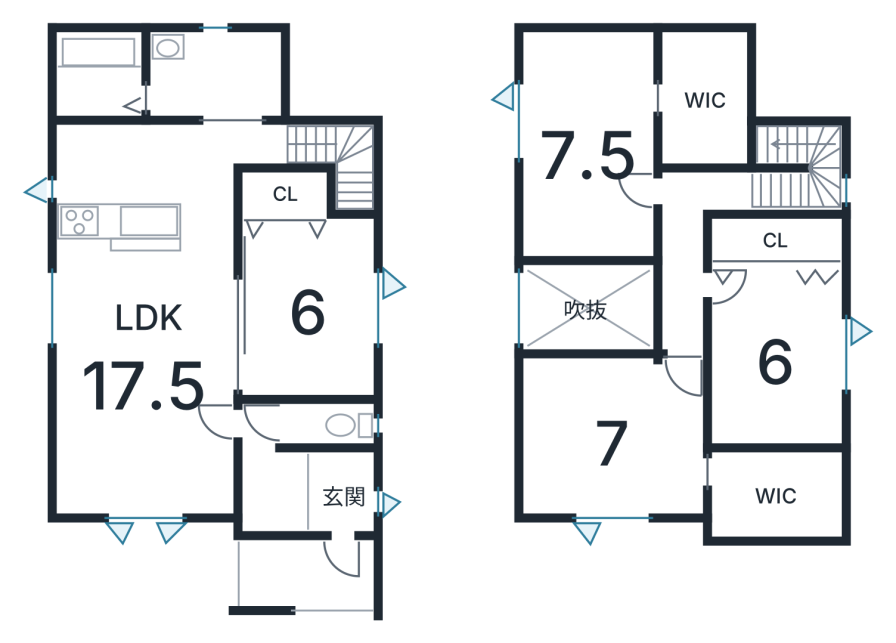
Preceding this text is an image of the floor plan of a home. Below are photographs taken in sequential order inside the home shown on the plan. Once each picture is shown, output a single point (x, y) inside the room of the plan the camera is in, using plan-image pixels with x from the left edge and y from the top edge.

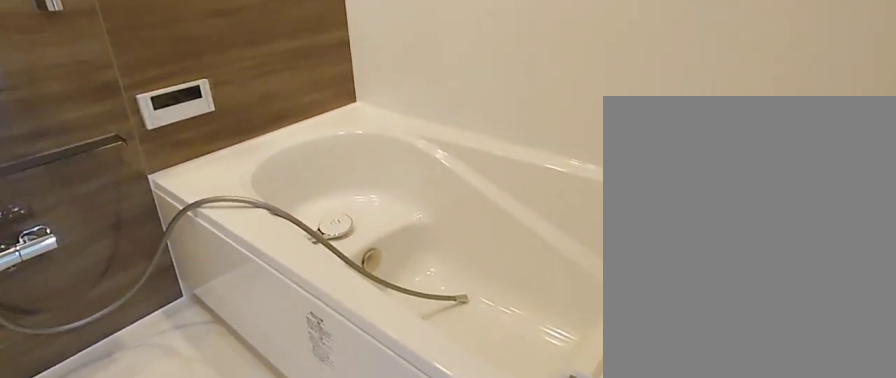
(102, 77)
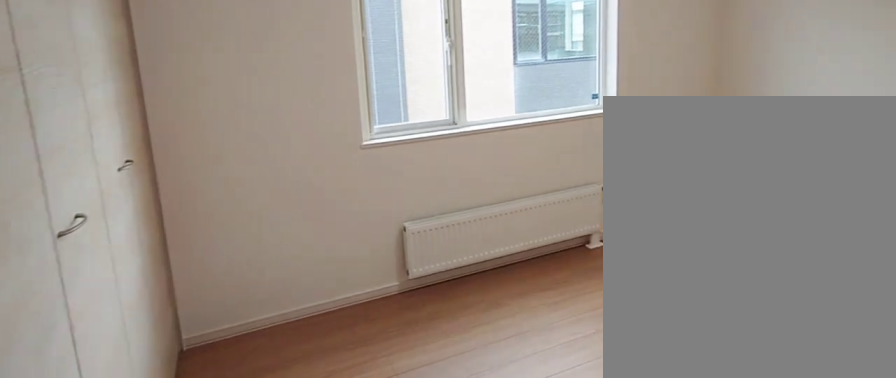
(766, 375)
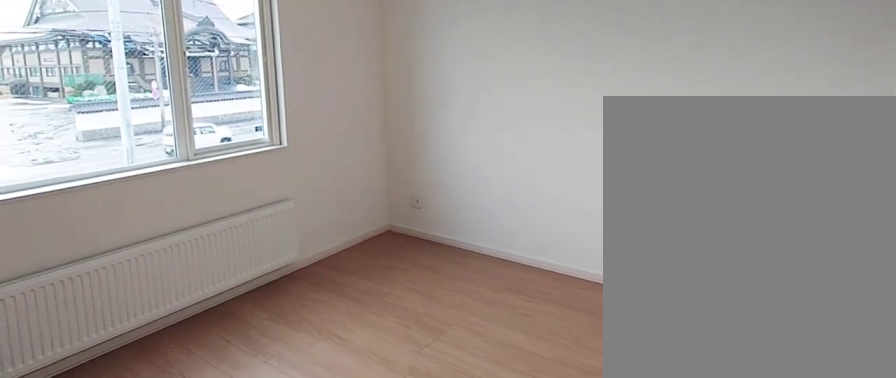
(609, 437)
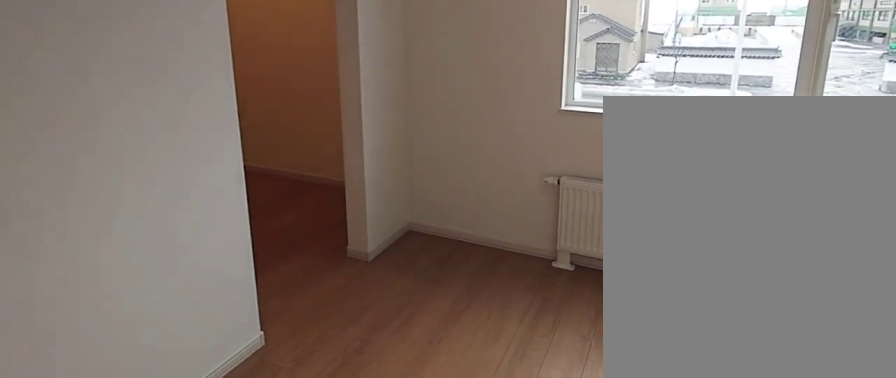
(609, 437)
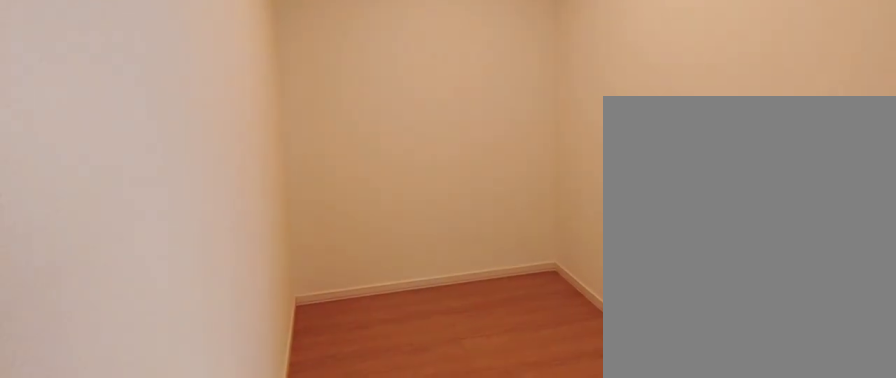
(782, 511)
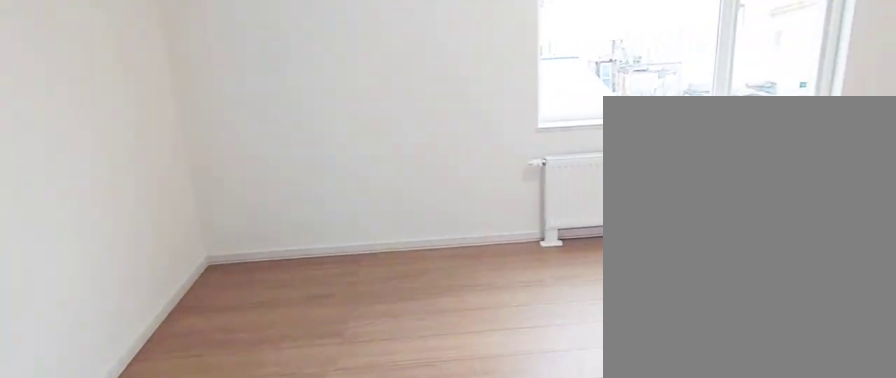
(591, 163)
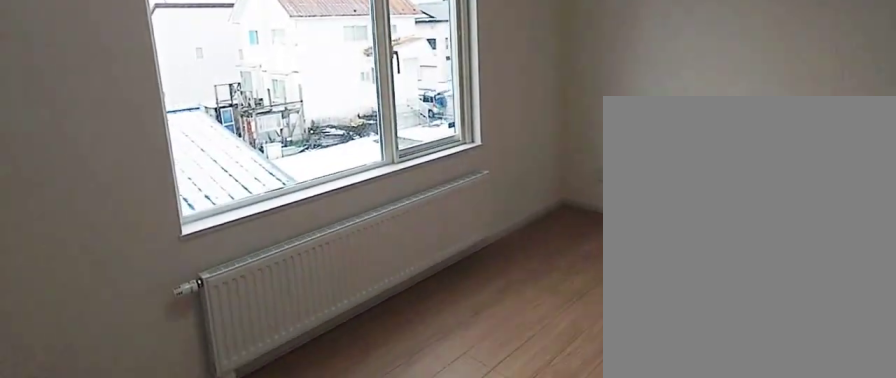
(591, 163)
